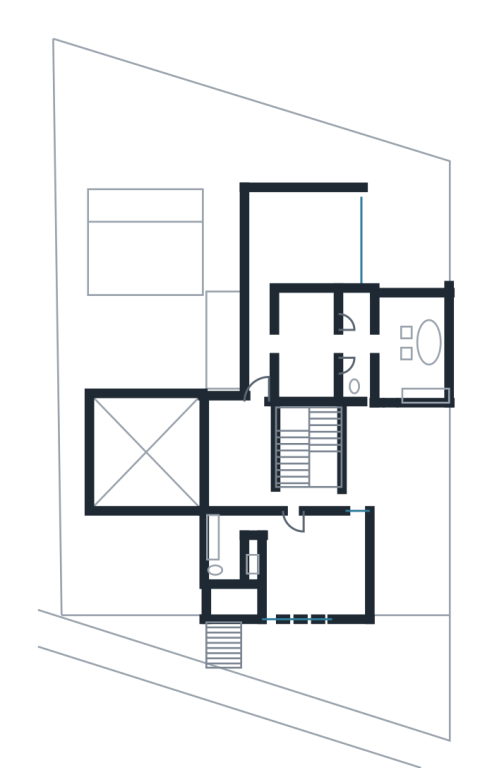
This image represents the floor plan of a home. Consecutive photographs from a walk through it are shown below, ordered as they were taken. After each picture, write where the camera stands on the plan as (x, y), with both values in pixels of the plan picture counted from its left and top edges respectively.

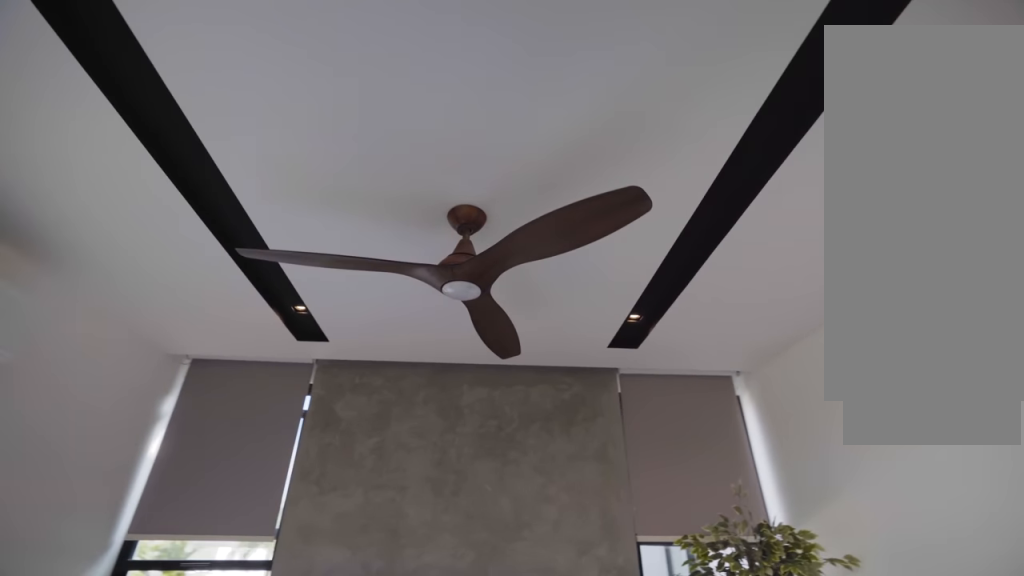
(274, 263)
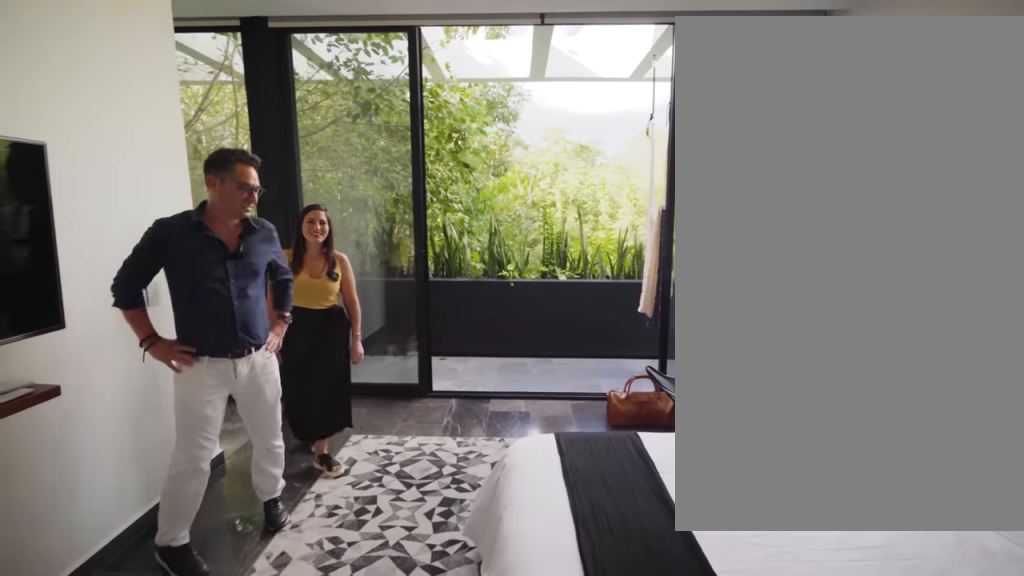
(339, 257)
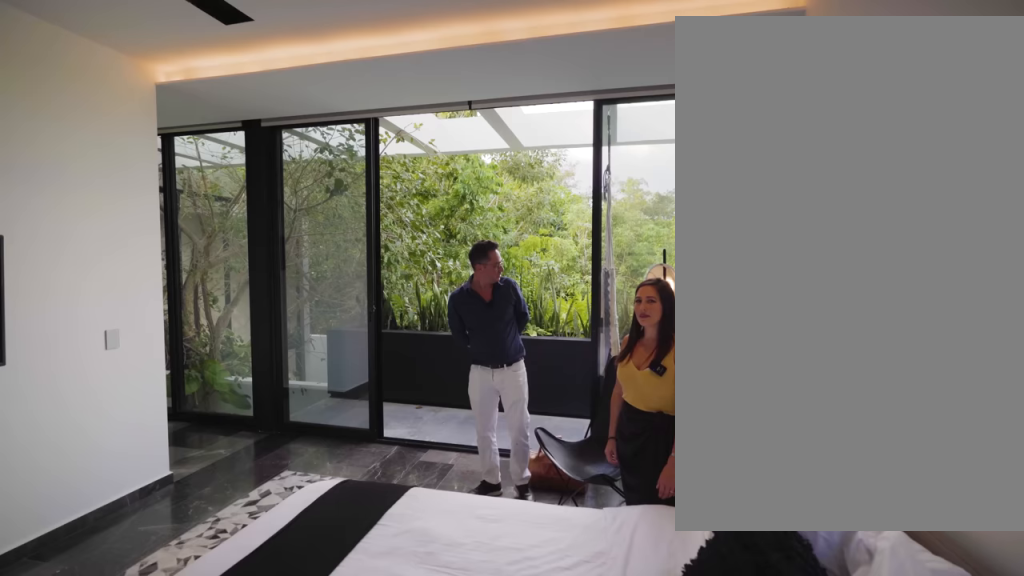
(350, 231)
